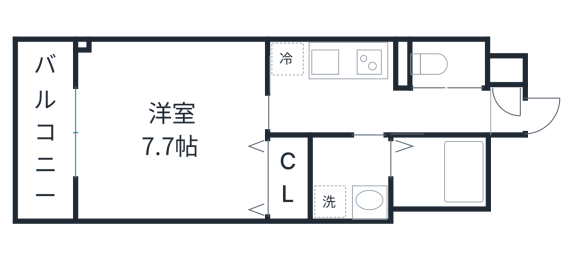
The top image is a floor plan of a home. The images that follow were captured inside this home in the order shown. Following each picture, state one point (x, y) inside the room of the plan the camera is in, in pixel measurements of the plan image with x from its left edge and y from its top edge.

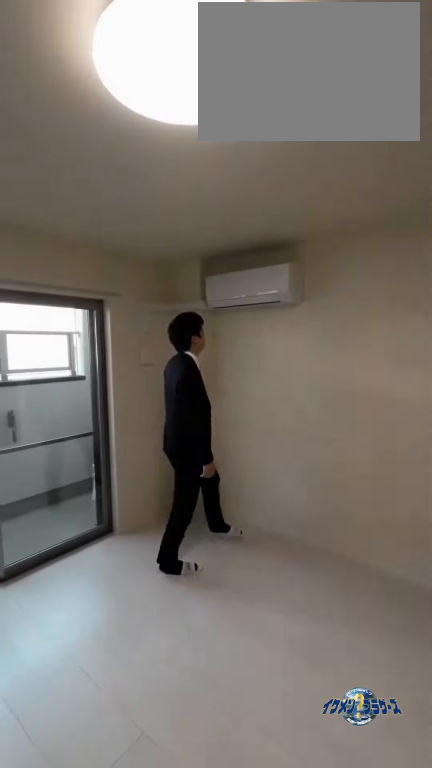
(172, 131)
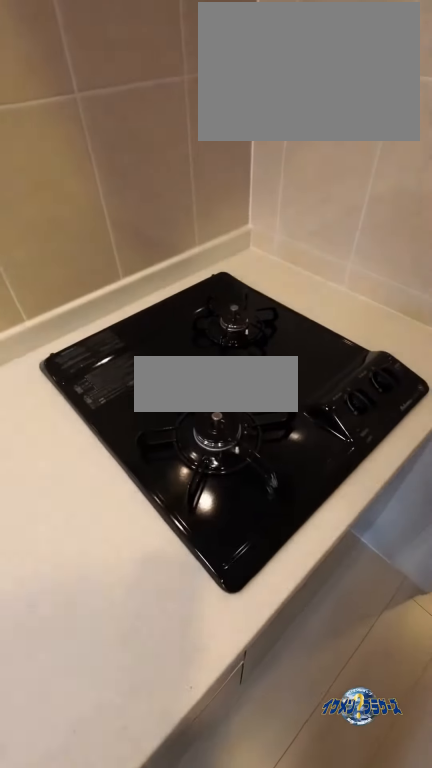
(326, 65)
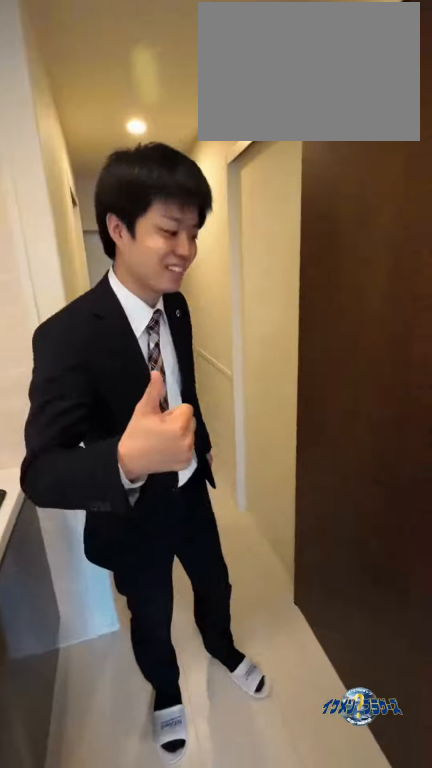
(326, 65)
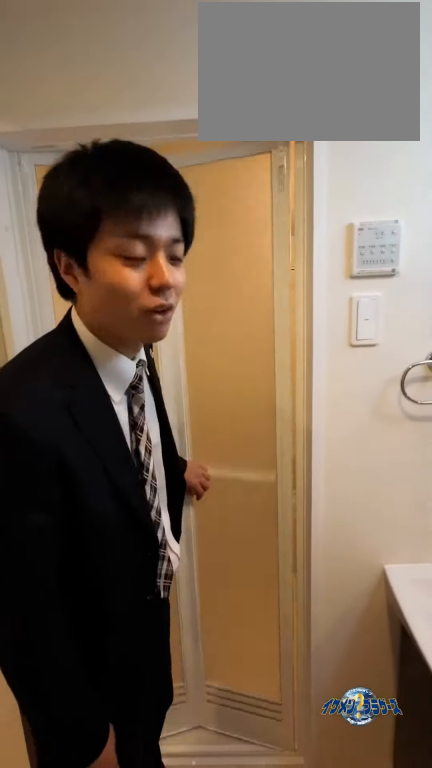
(354, 191)
